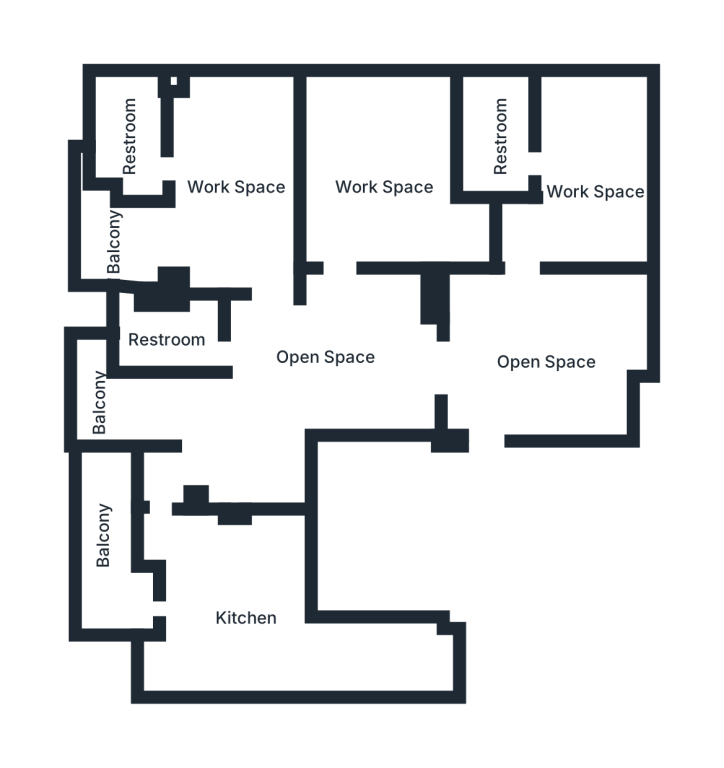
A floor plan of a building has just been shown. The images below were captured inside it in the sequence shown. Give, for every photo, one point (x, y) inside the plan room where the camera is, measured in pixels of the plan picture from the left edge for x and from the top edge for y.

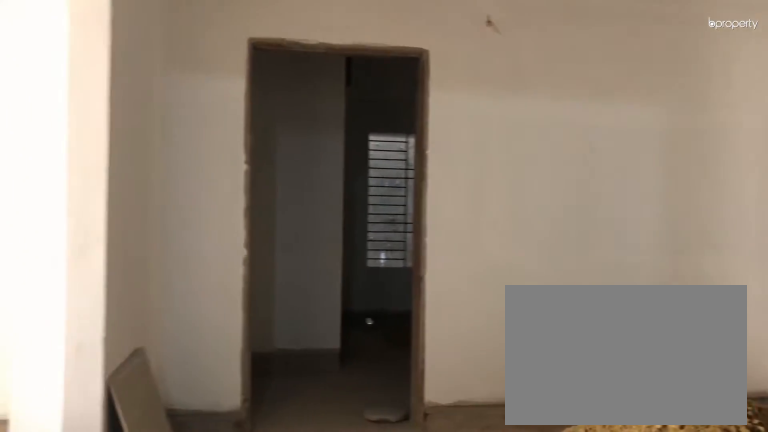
(544, 363)
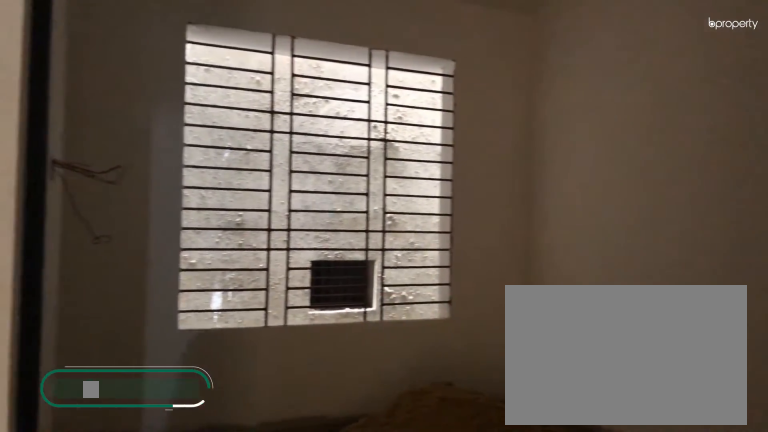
(586, 195)
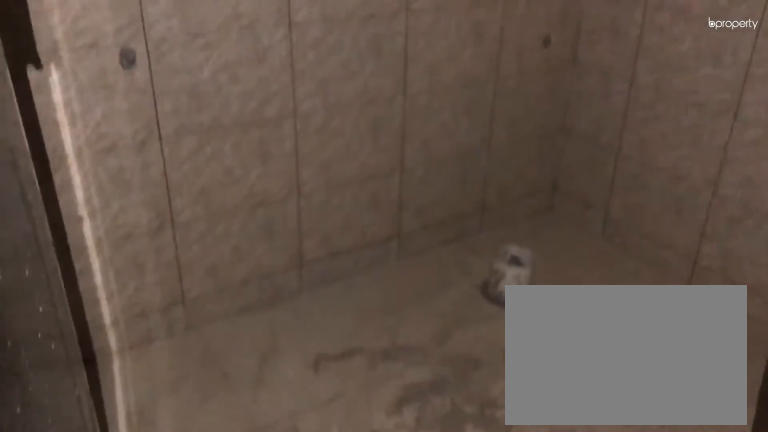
(500, 150)
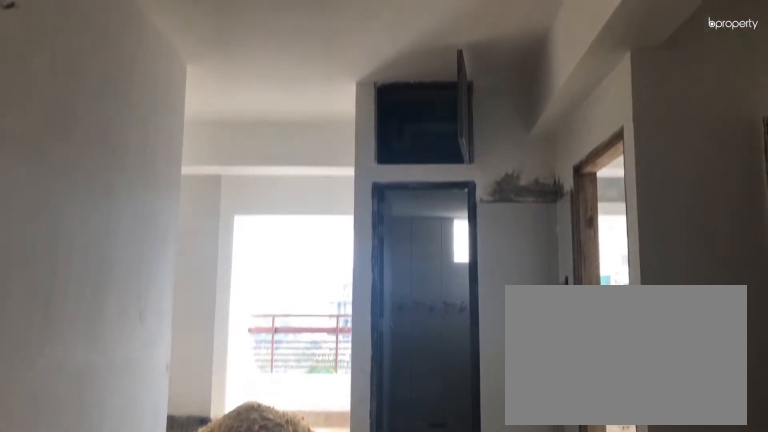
(334, 365)
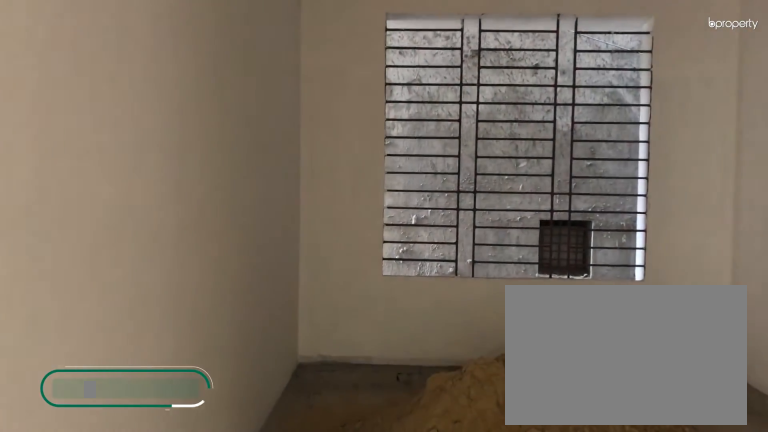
(400, 195)
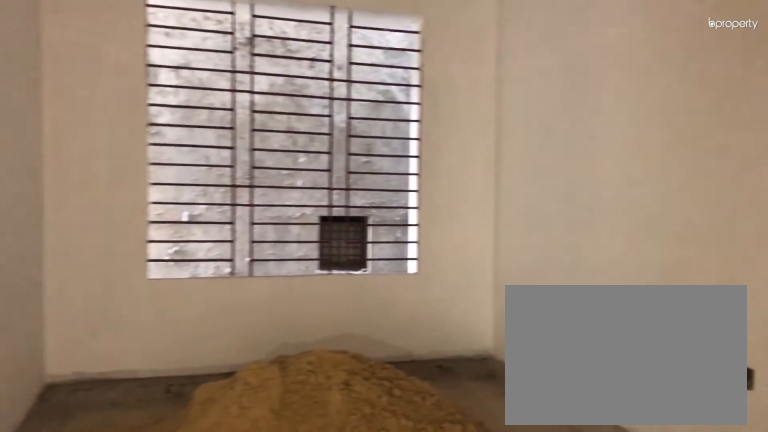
(400, 195)
